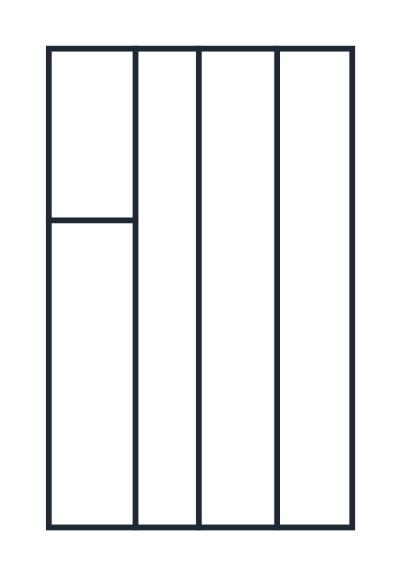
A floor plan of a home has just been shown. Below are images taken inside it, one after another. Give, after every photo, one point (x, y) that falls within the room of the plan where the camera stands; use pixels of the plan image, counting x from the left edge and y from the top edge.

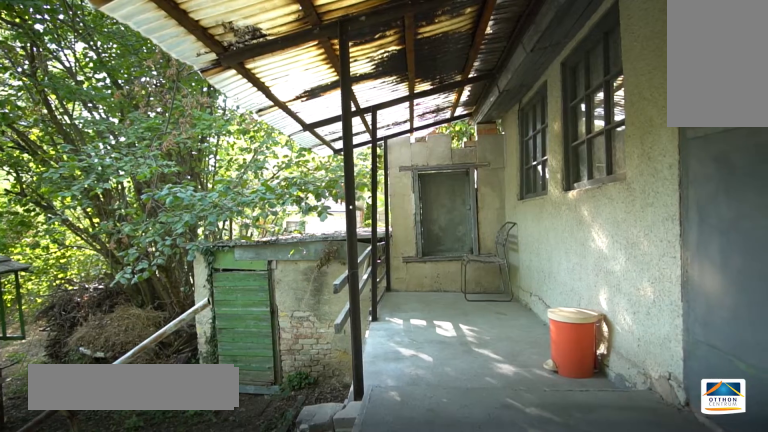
(89, 359)
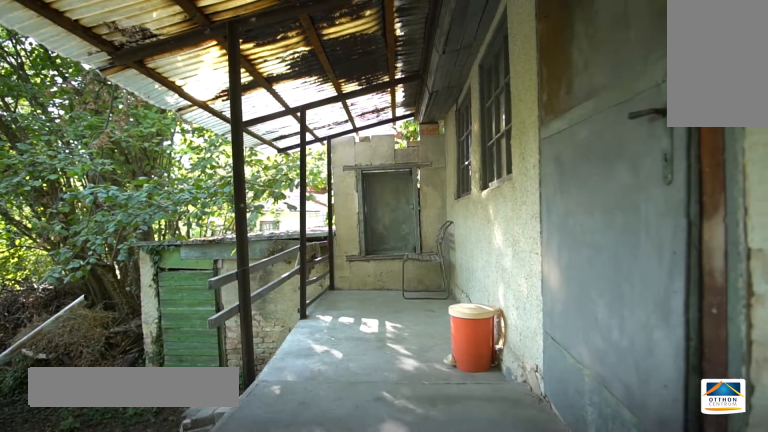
(89, 359)
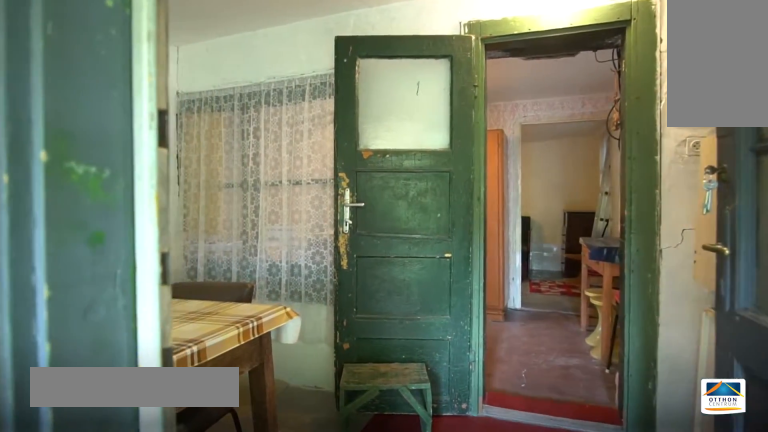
(171, 359)
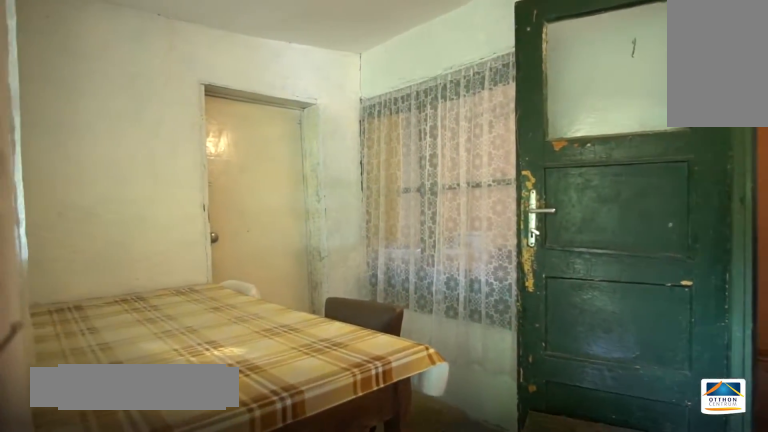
(171, 359)
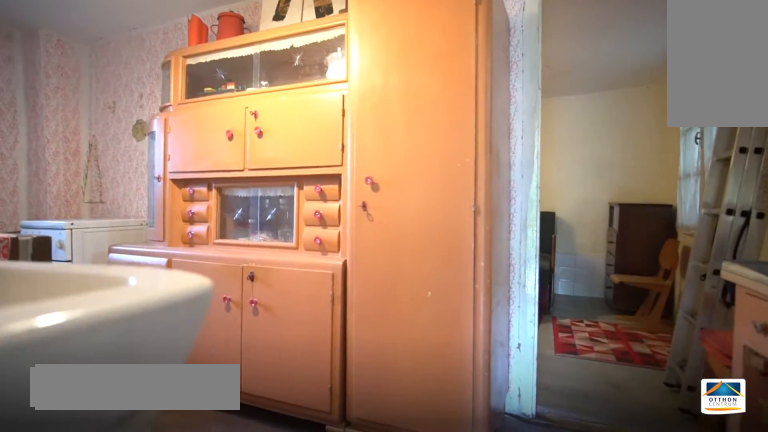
(239, 359)
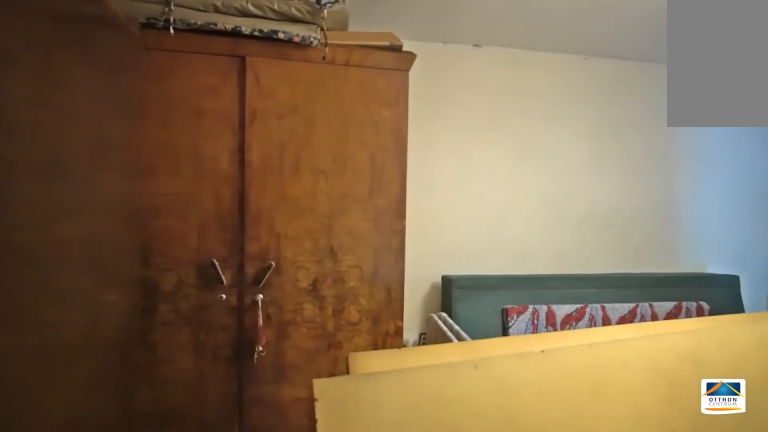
(320, 359)
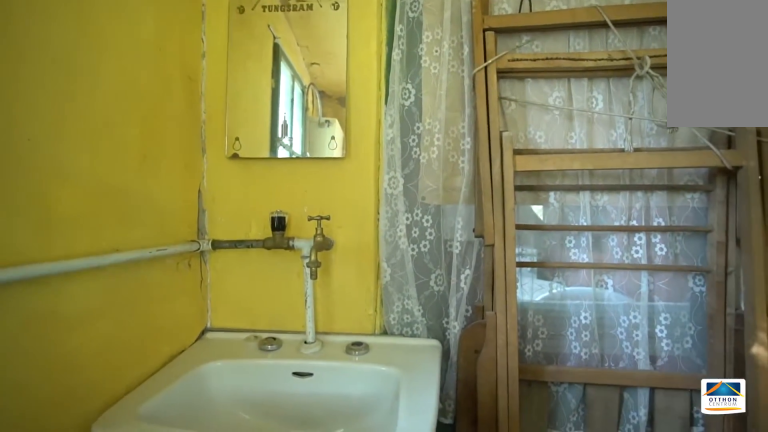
(89, 142)
